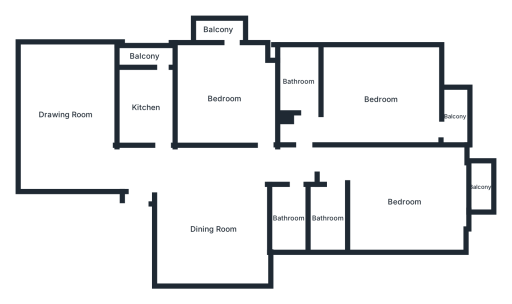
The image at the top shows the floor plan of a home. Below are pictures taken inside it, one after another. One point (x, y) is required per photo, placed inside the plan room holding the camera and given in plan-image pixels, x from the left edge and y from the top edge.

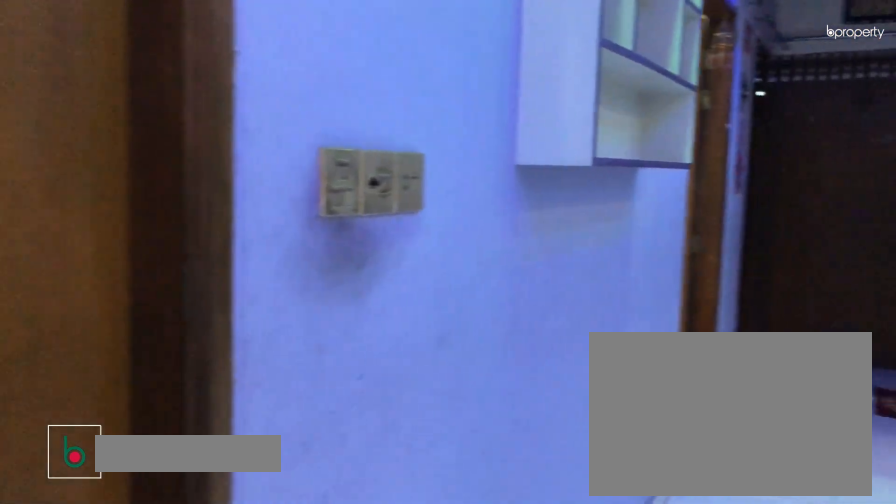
(212, 230)
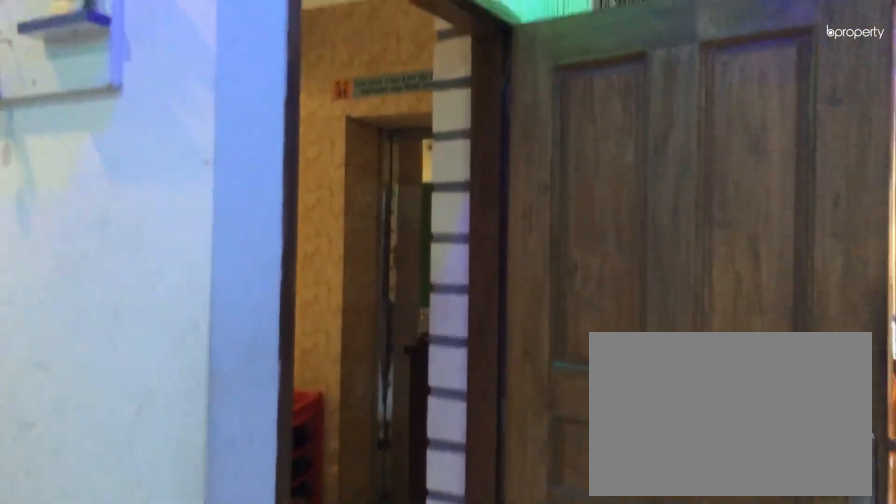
(212, 230)
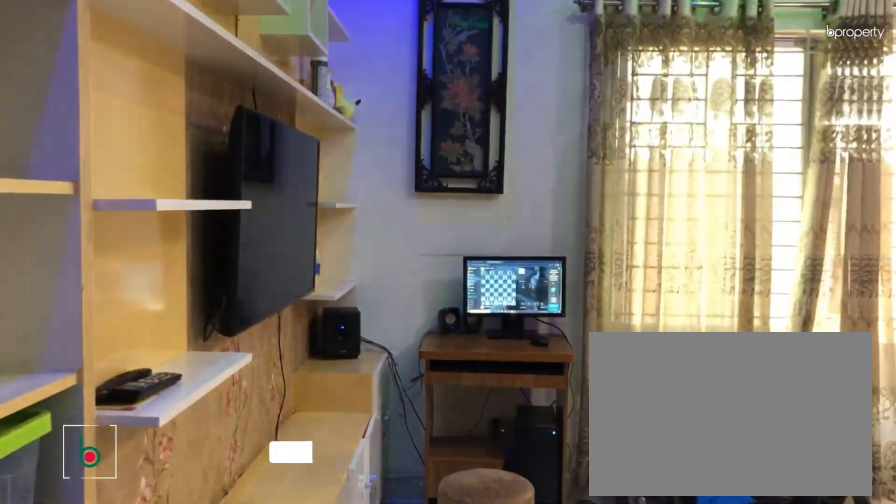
(64, 115)
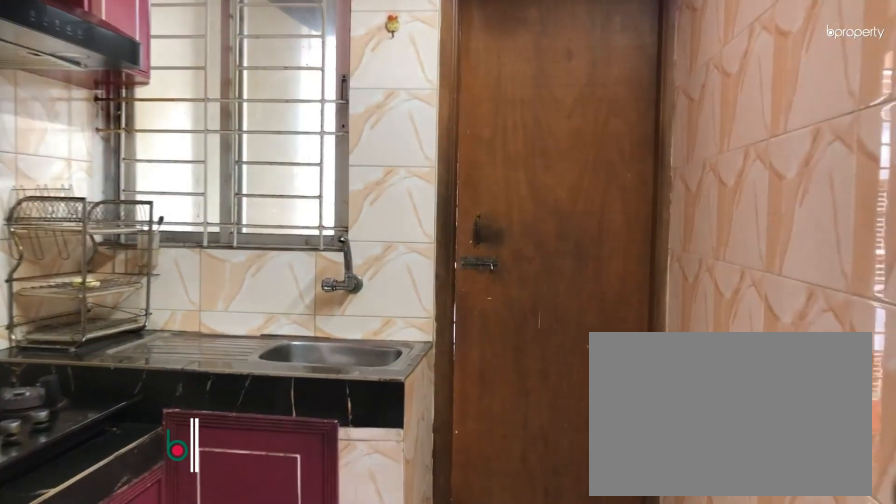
(147, 107)
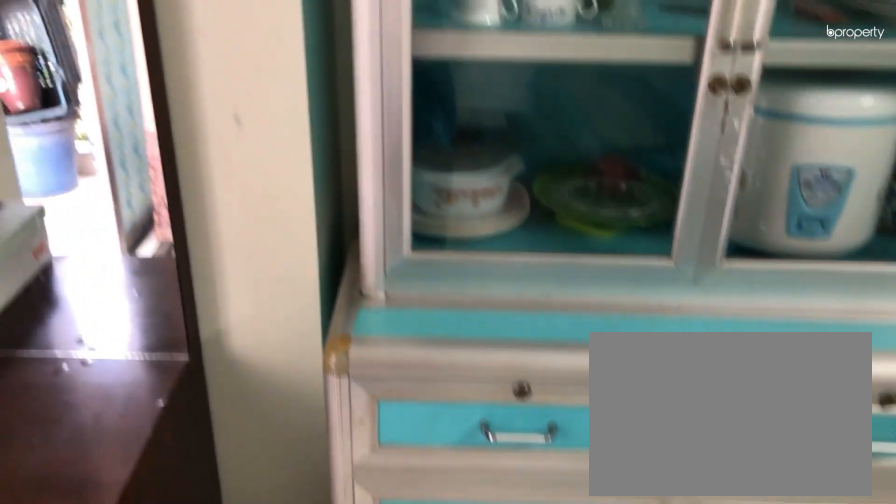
(225, 98)
